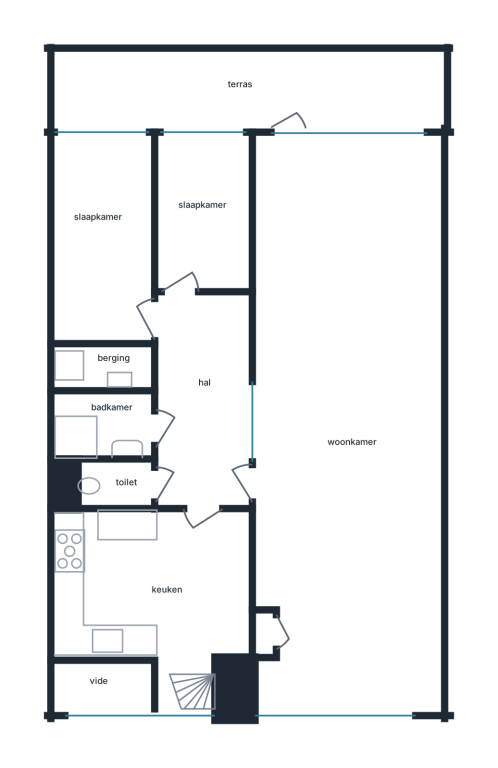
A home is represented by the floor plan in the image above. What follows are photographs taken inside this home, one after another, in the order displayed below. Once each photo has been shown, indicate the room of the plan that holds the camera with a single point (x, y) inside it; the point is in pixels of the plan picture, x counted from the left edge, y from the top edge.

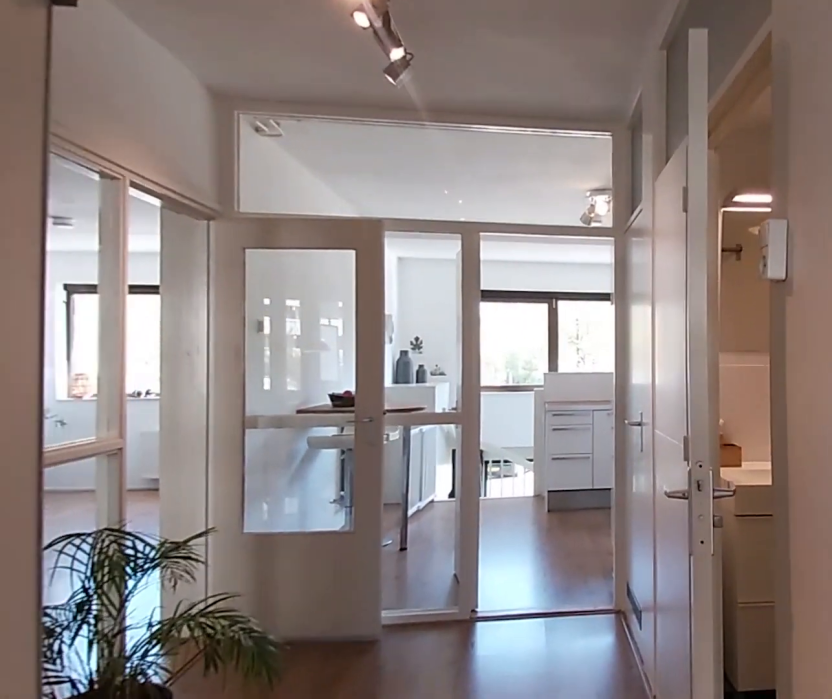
(203, 400)
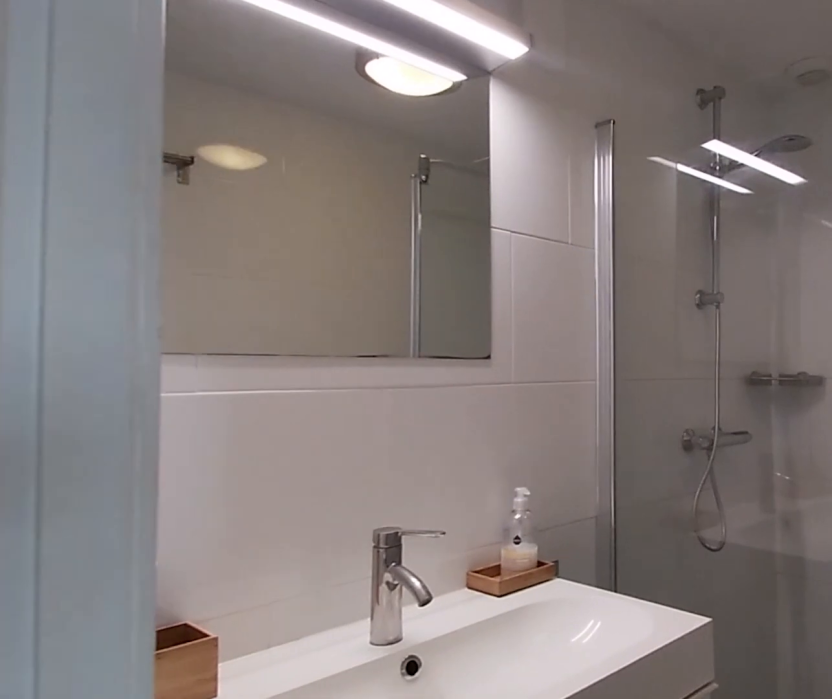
(106, 426)
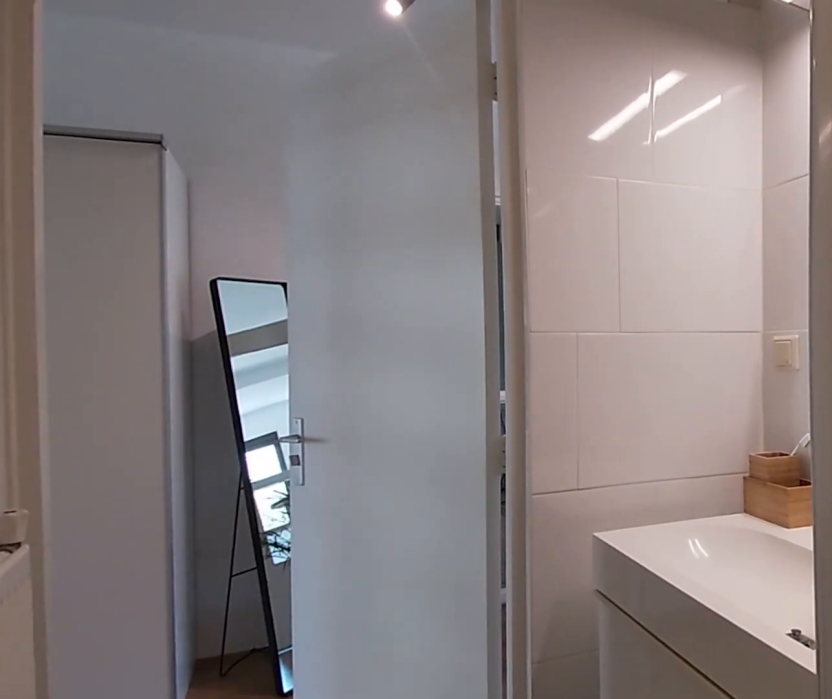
(106, 426)
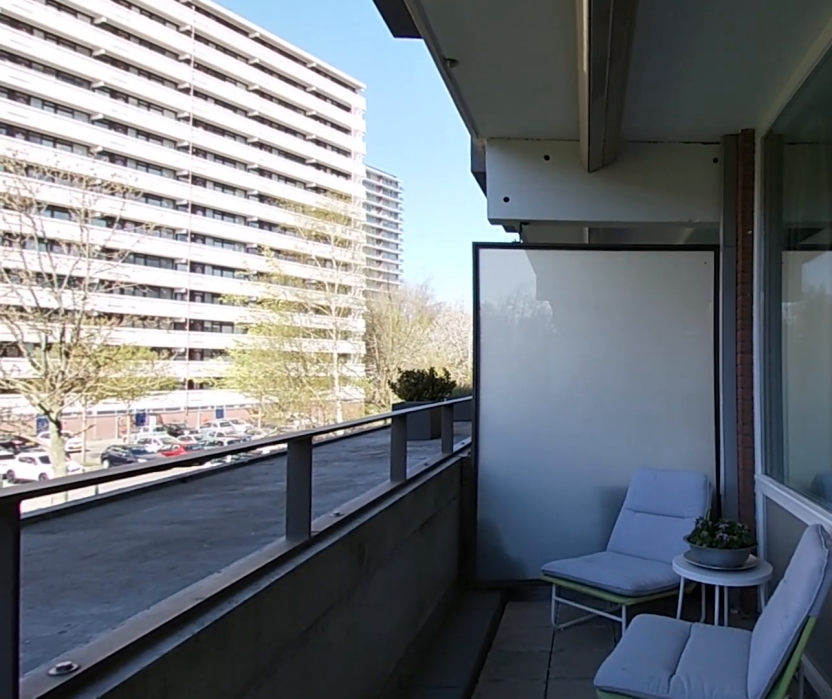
(249, 88)
